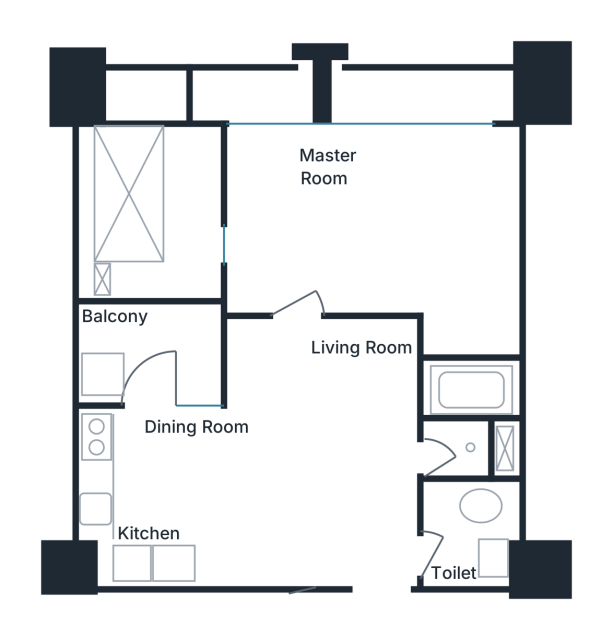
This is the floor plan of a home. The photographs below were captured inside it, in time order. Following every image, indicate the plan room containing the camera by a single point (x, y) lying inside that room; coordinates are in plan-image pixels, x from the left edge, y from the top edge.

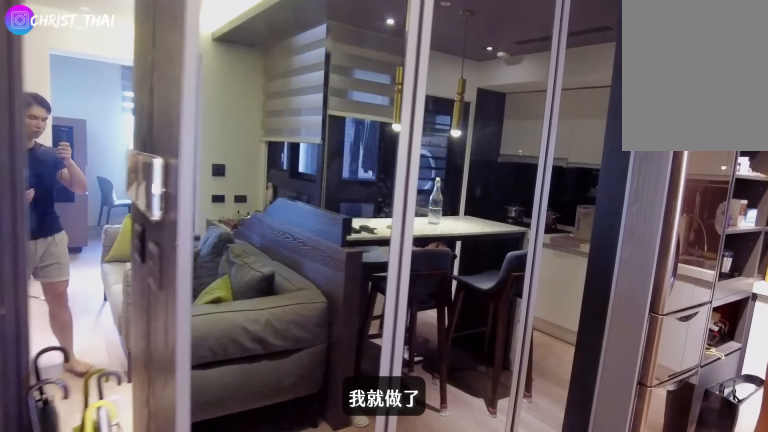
(325, 454)
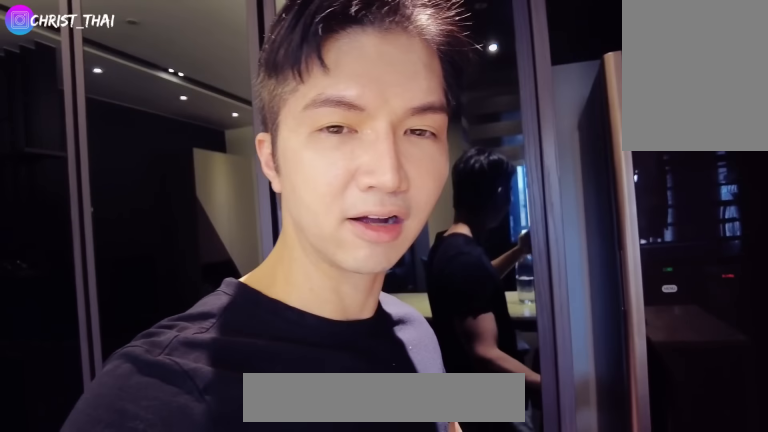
(172, 492)
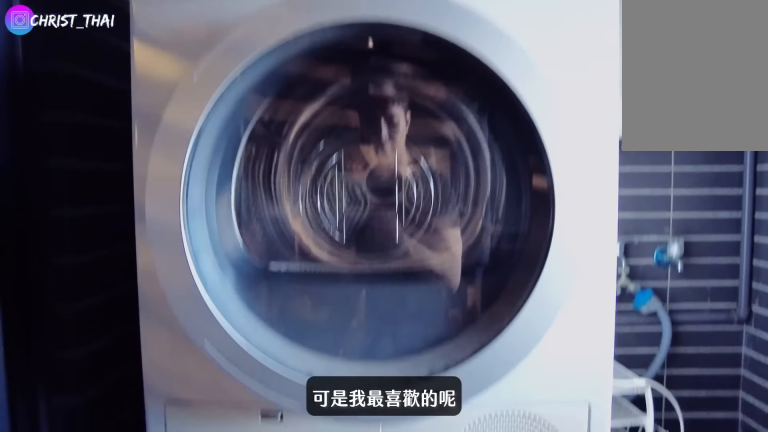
(147, 348)
